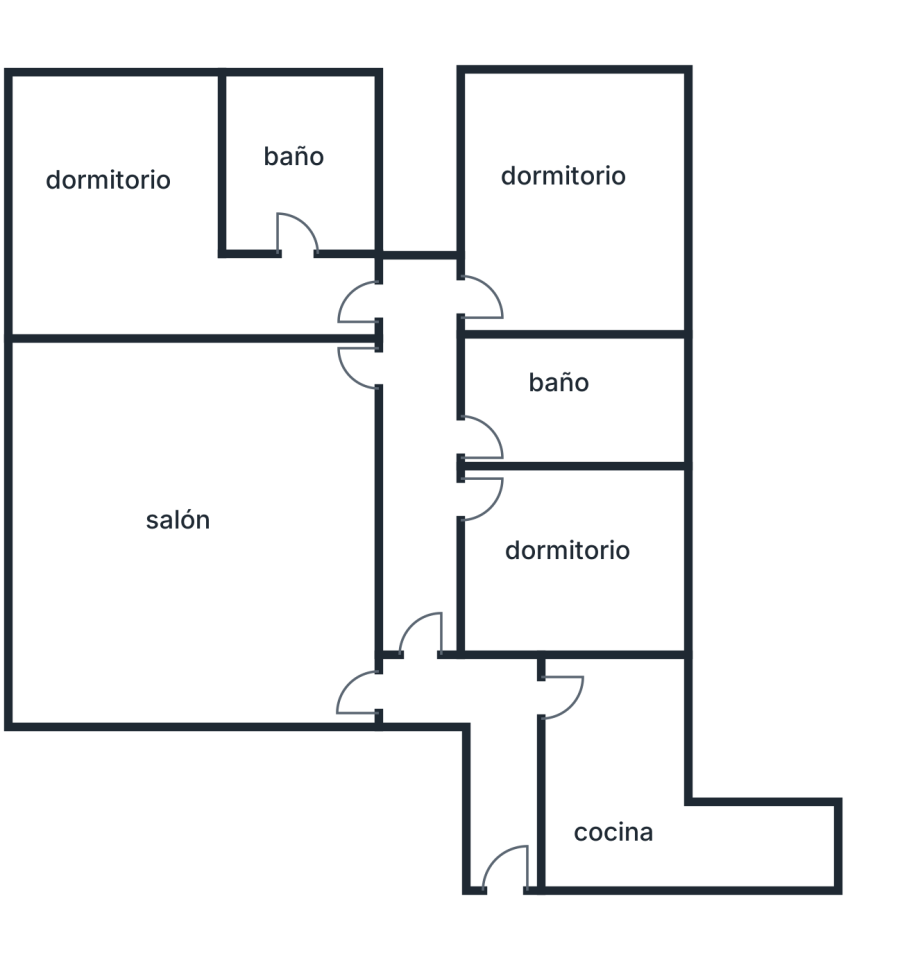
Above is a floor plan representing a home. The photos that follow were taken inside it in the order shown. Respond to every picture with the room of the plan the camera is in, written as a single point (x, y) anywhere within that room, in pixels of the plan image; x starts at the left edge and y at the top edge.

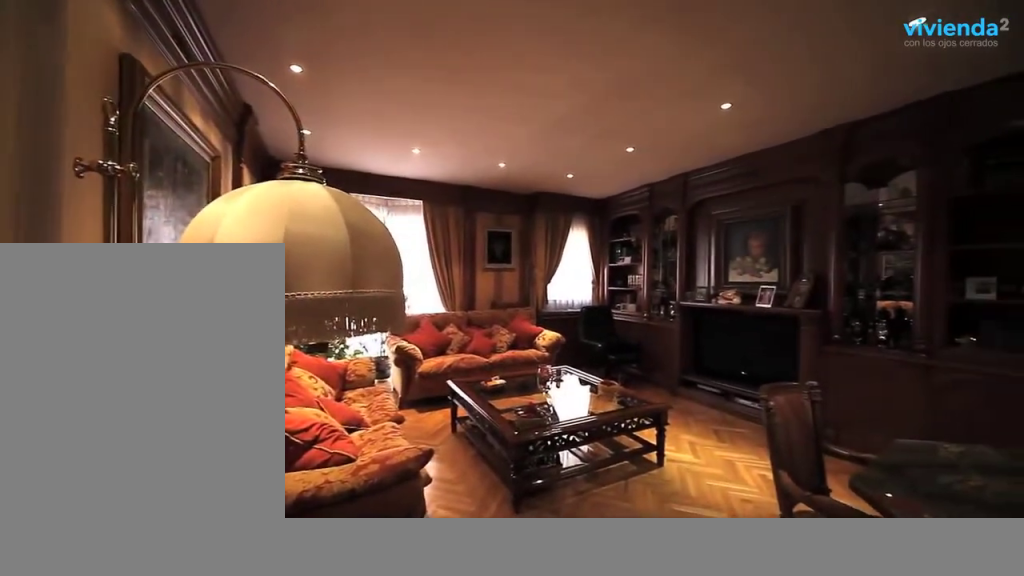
(229, 623)
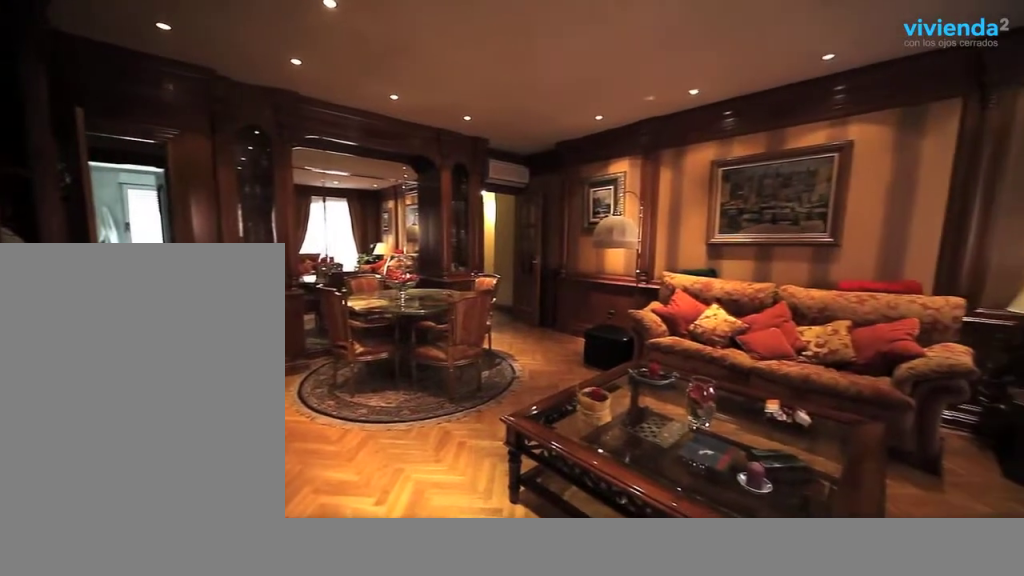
(229, 623)
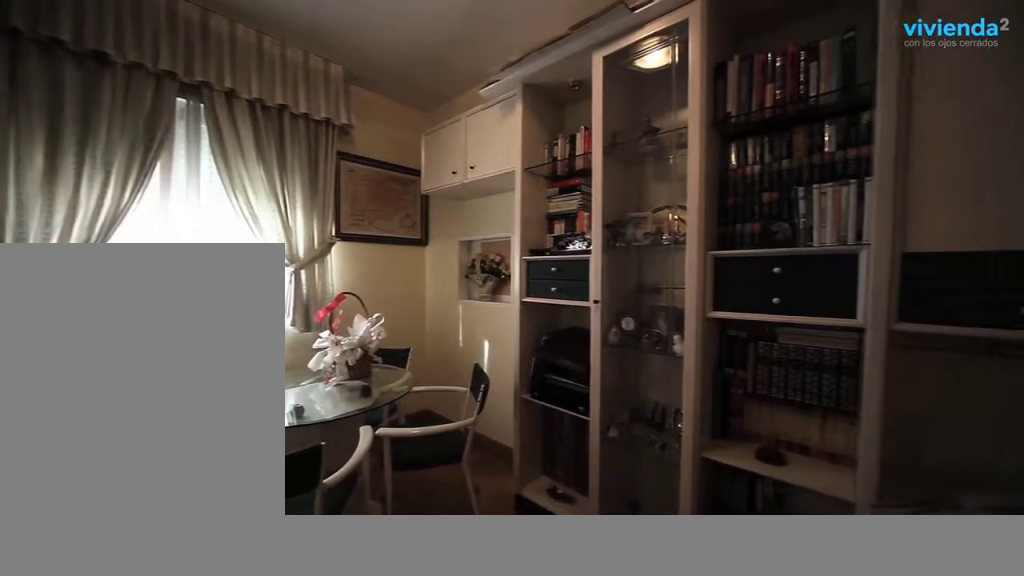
(602, 572)
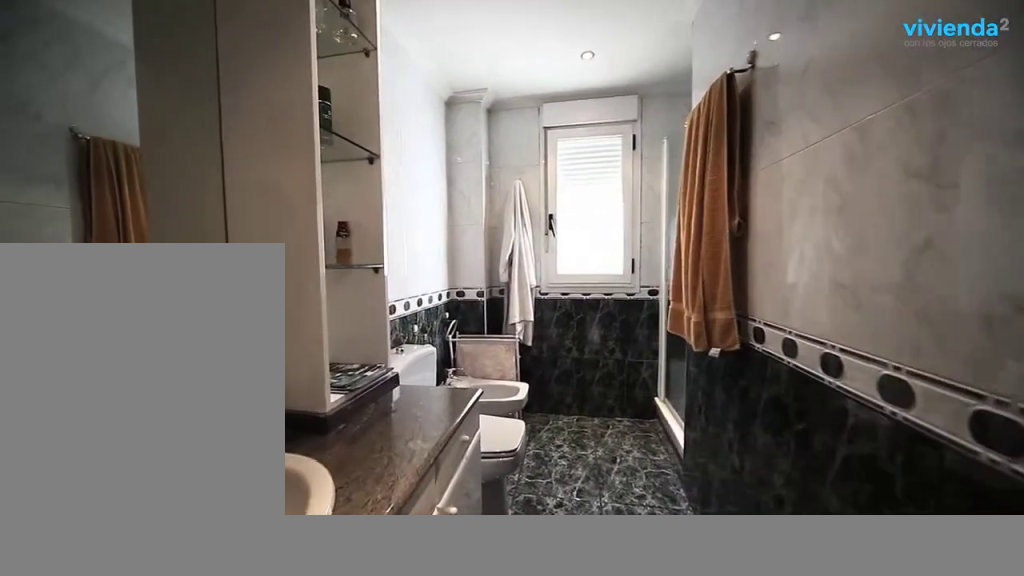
(630, 417)
